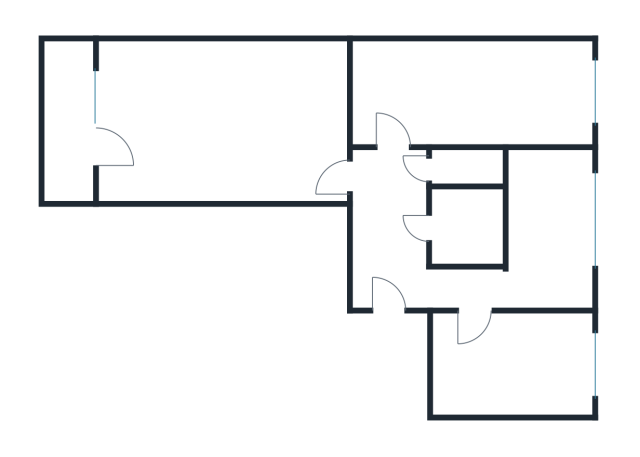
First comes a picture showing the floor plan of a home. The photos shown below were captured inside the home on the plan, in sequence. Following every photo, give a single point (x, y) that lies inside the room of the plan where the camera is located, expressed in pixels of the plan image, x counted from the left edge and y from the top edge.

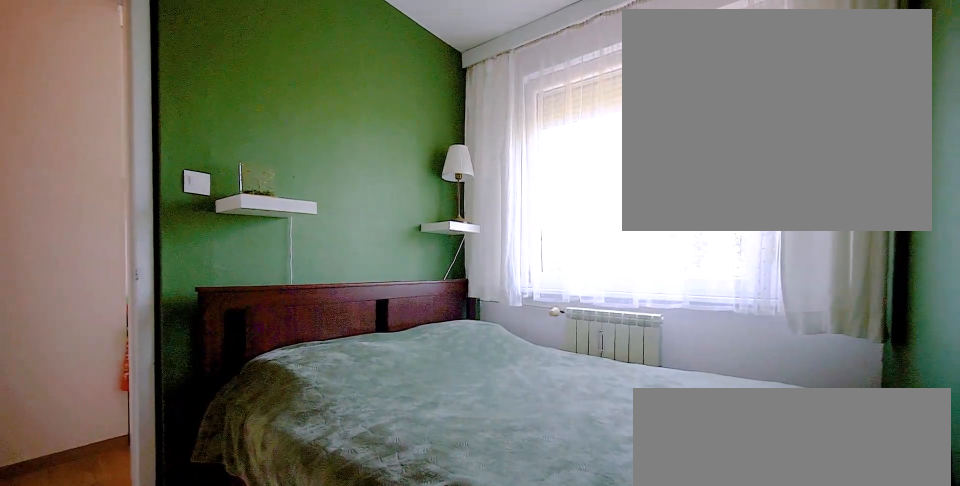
(513, 366)
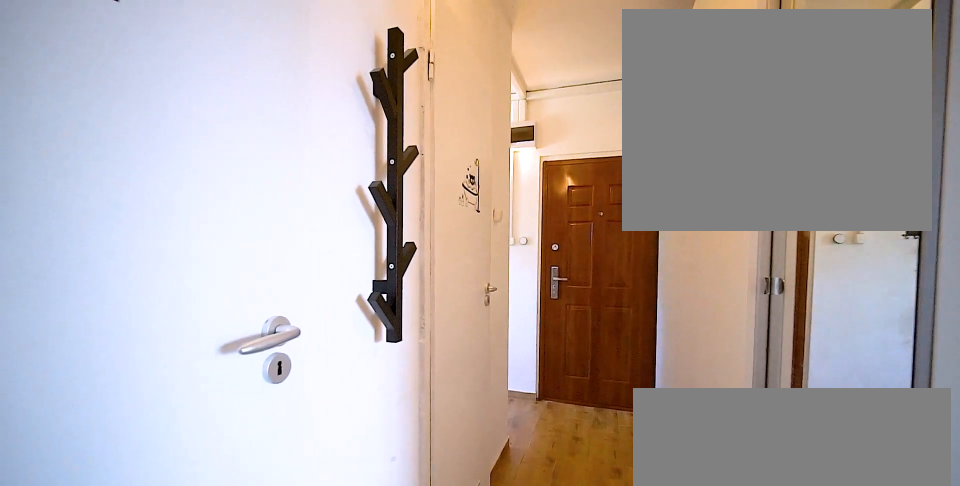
(384, 191)
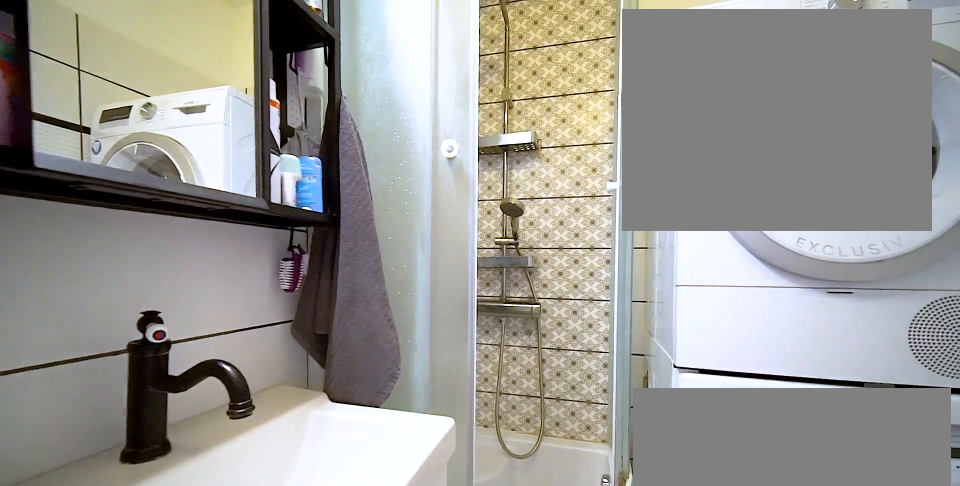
(466, 227)
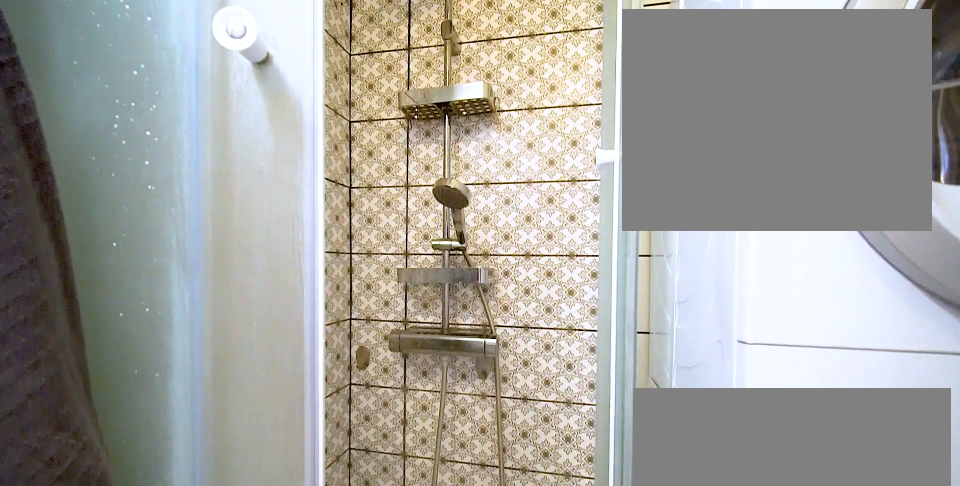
(466, 227)
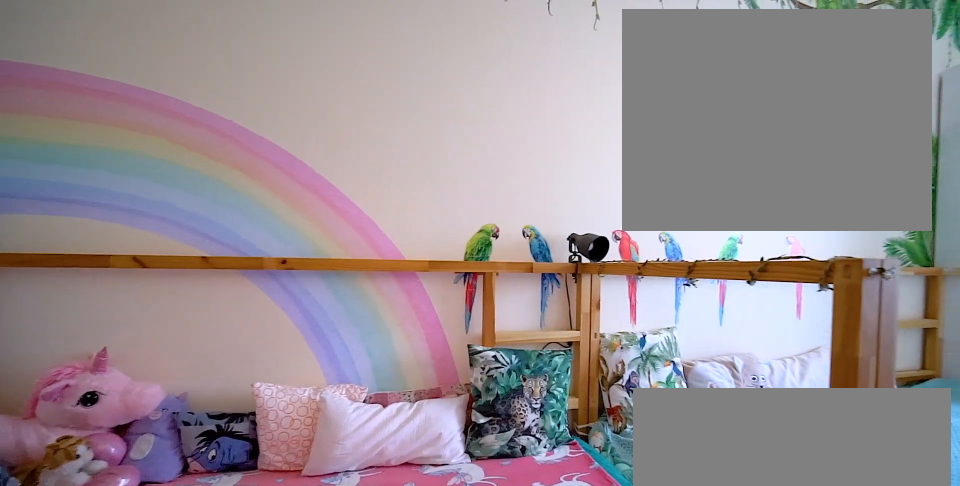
(488, 94)
